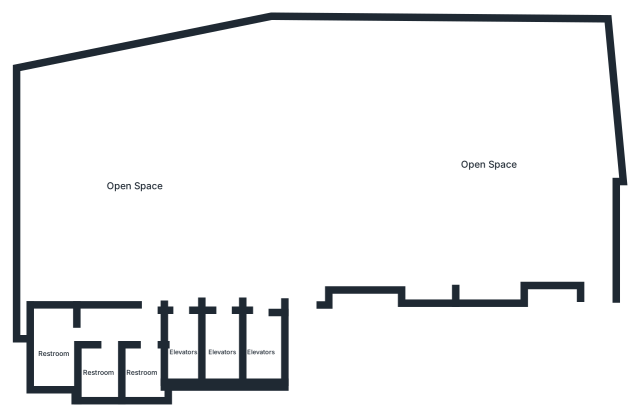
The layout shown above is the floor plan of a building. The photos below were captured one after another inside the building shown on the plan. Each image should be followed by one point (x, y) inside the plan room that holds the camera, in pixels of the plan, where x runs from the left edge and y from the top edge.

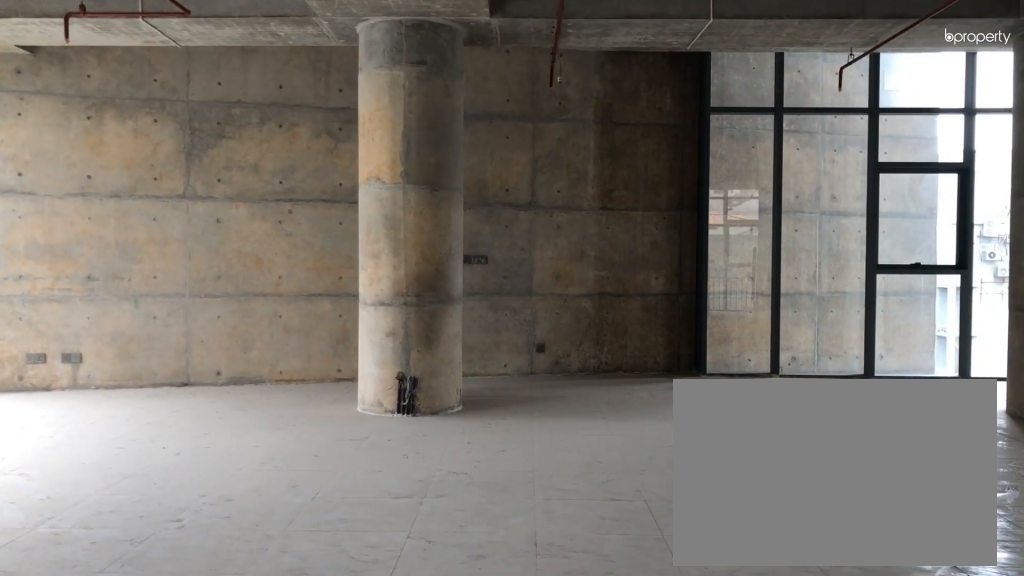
(182, 289)
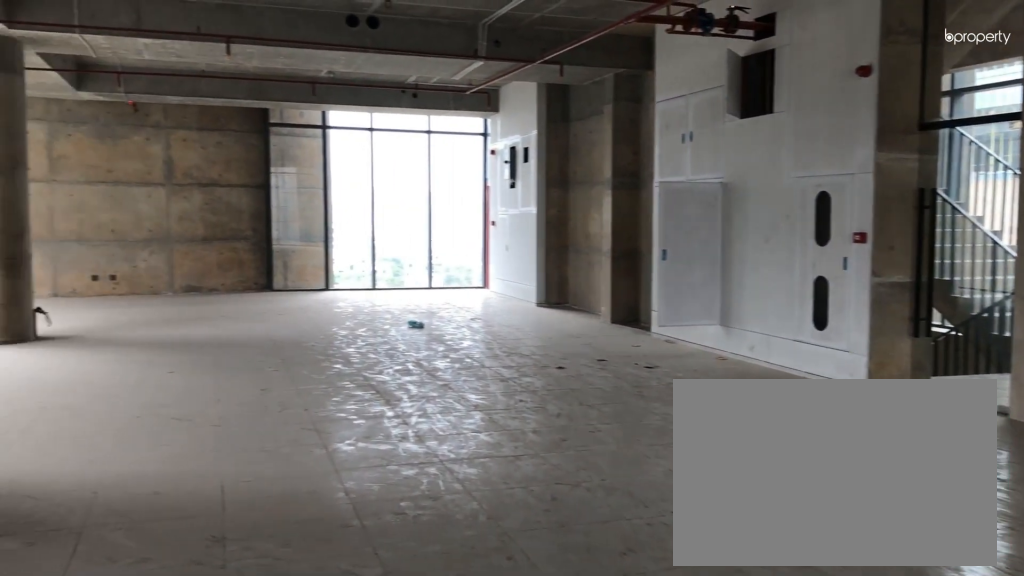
(136, 187)
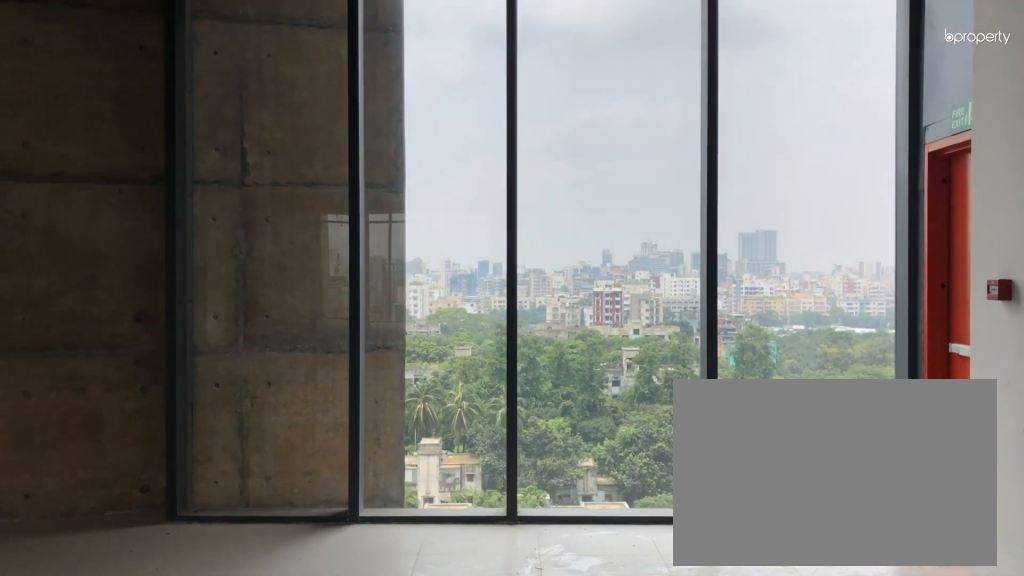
(487, 165)
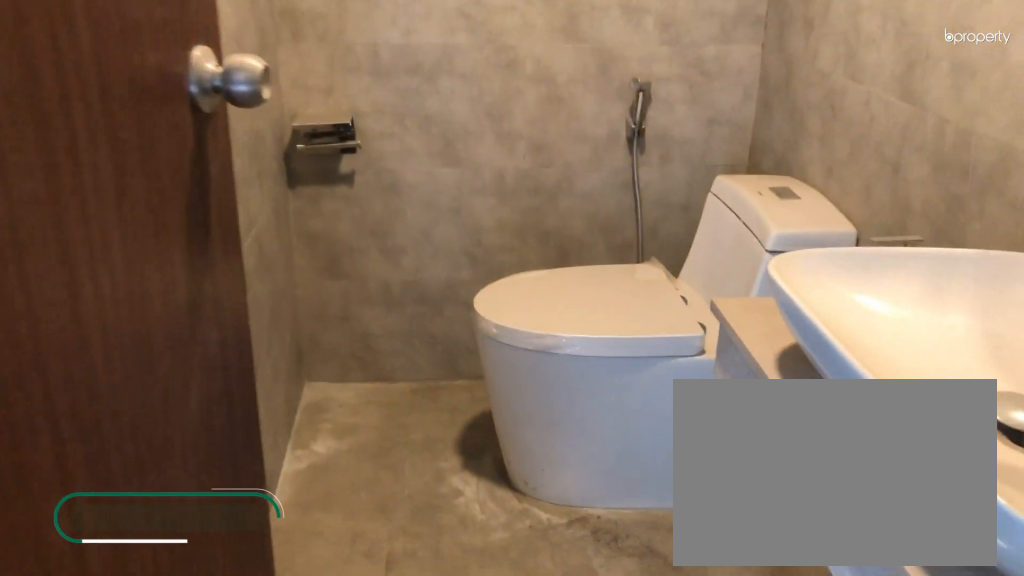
(140, 372)
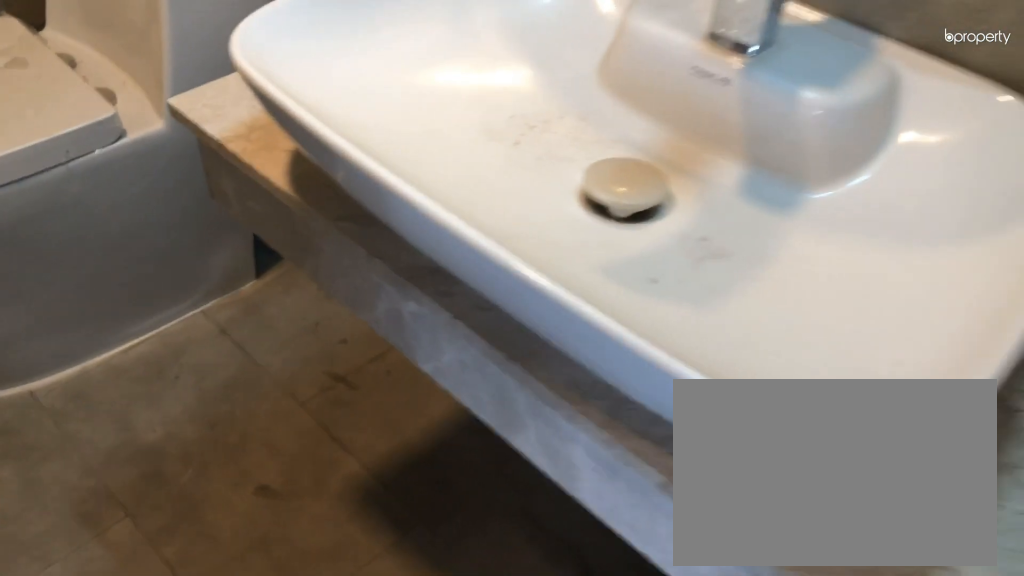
(100, 372)
